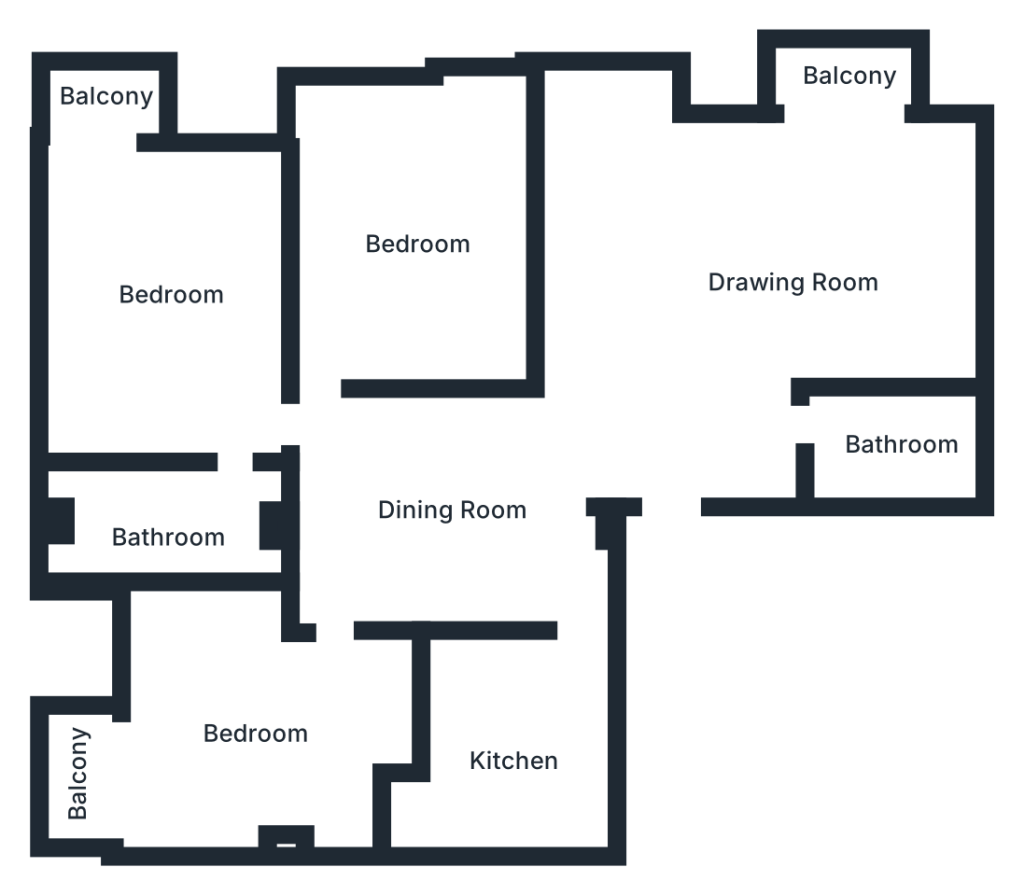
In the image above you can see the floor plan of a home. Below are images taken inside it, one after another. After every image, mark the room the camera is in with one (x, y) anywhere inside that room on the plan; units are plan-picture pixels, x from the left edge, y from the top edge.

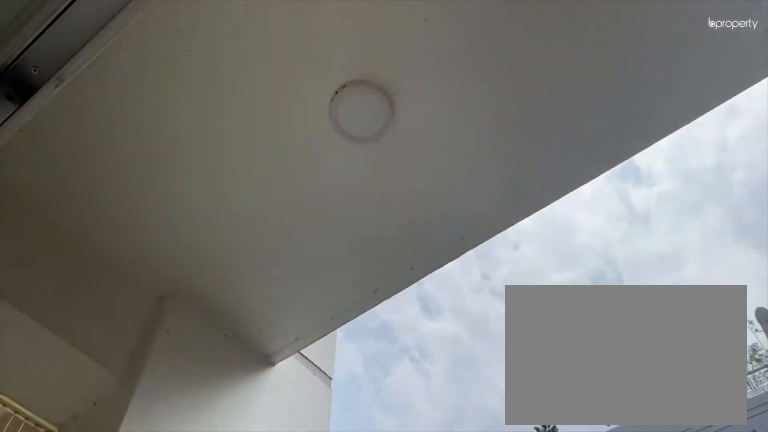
(99, 102)
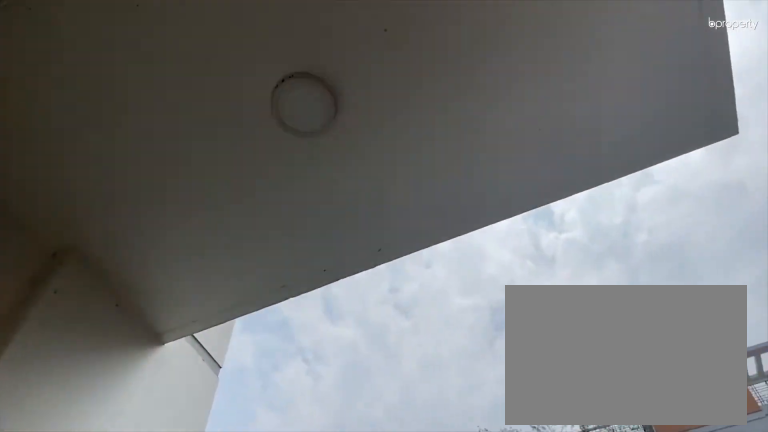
(99, 102)
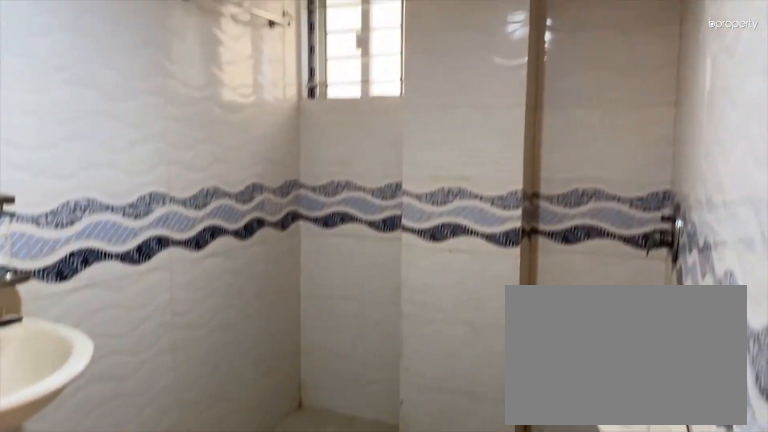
(172, 531)
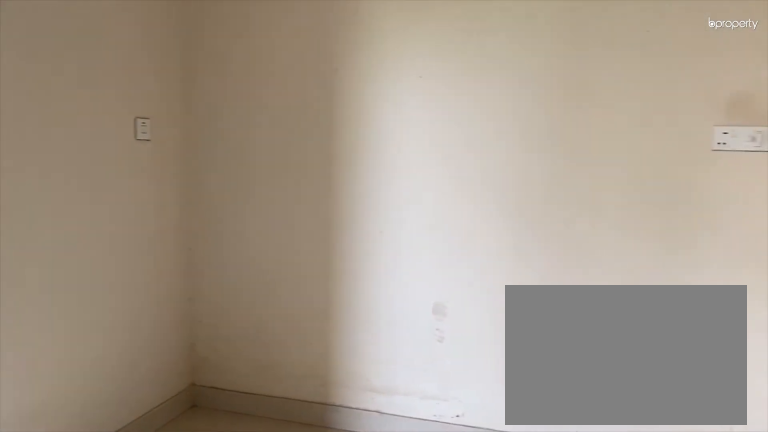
(265, 730)
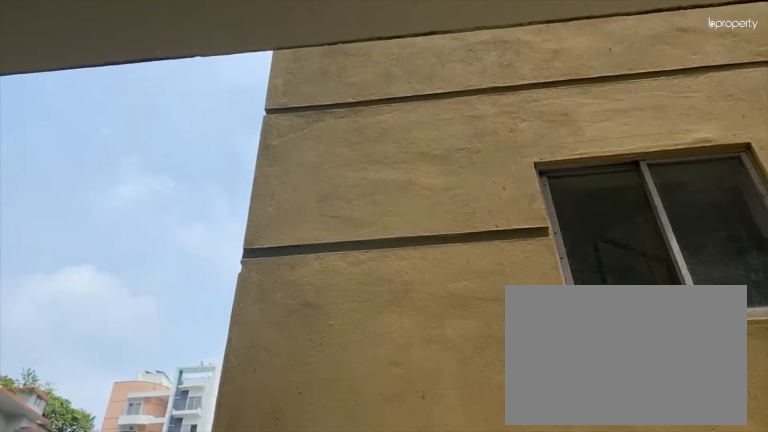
(81, 782)
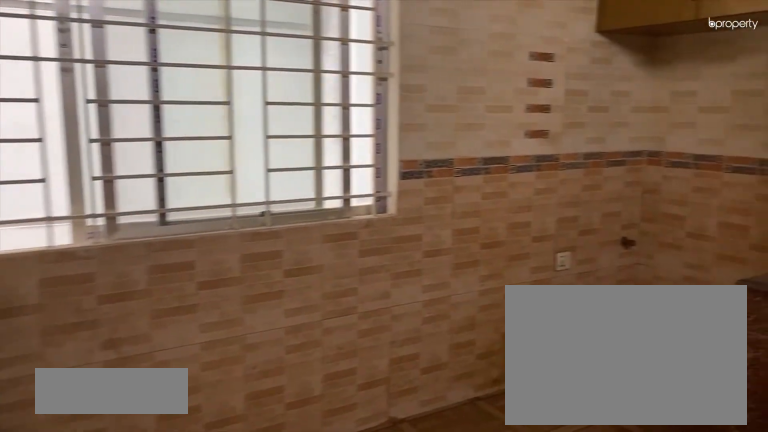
(516, 756)
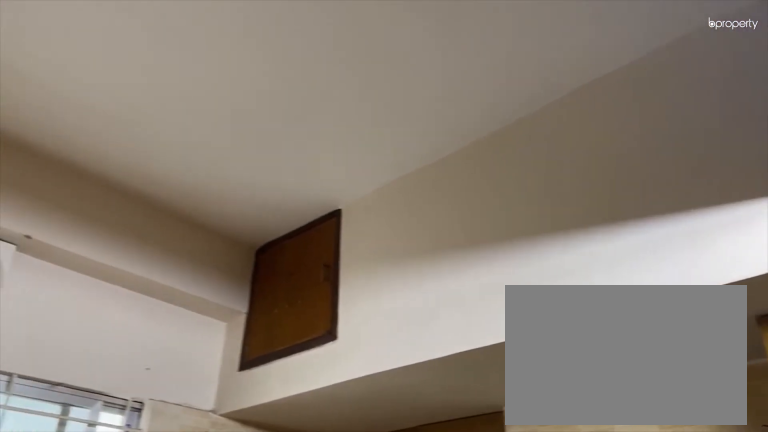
(516, 756)
